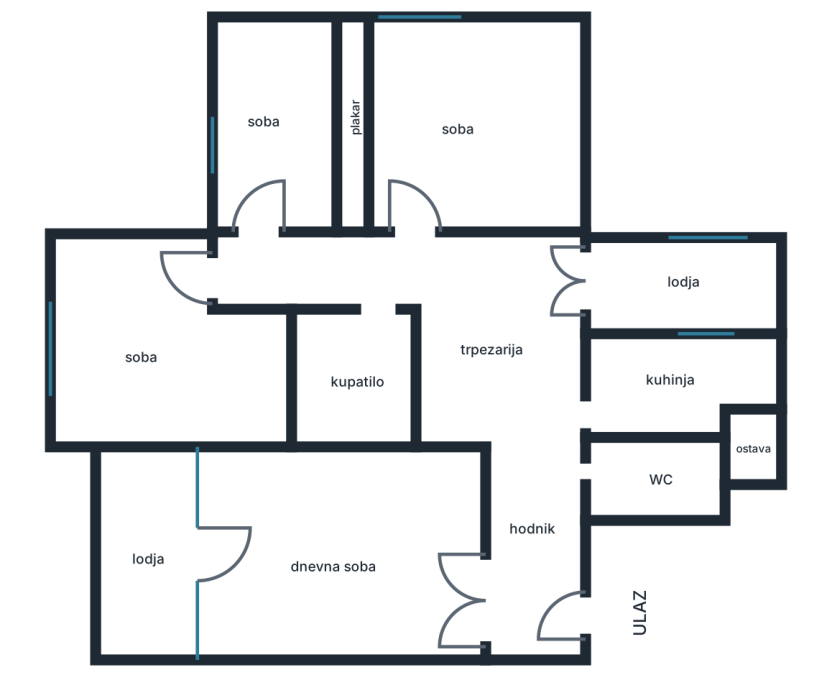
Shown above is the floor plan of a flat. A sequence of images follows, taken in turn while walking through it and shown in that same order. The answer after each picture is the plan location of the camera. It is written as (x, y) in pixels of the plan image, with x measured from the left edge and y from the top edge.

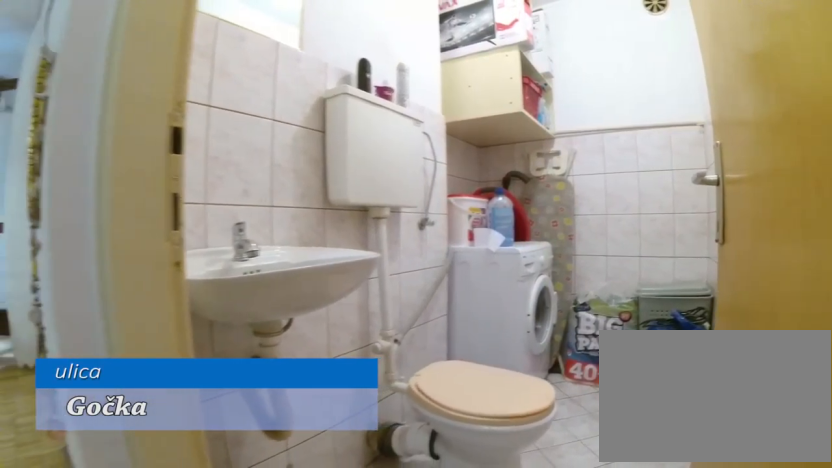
(541, 491)
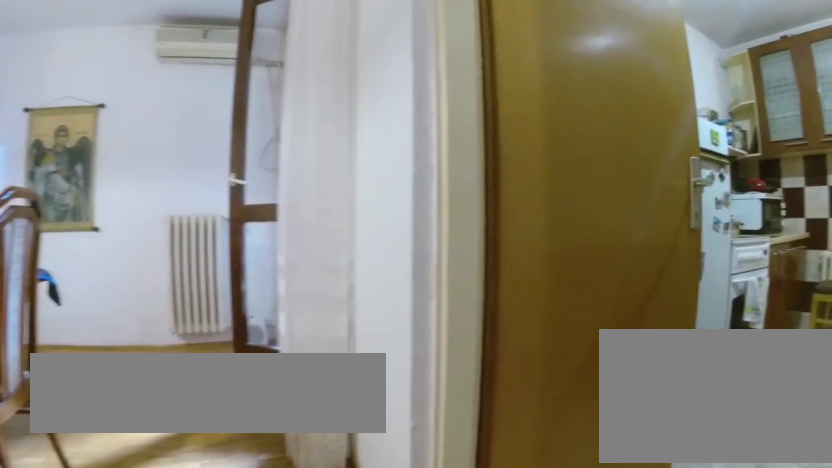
(531, 423)
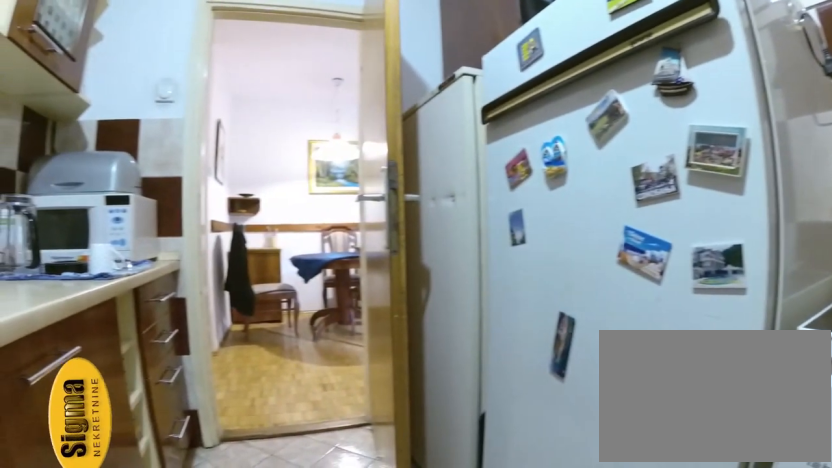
(746, 402)
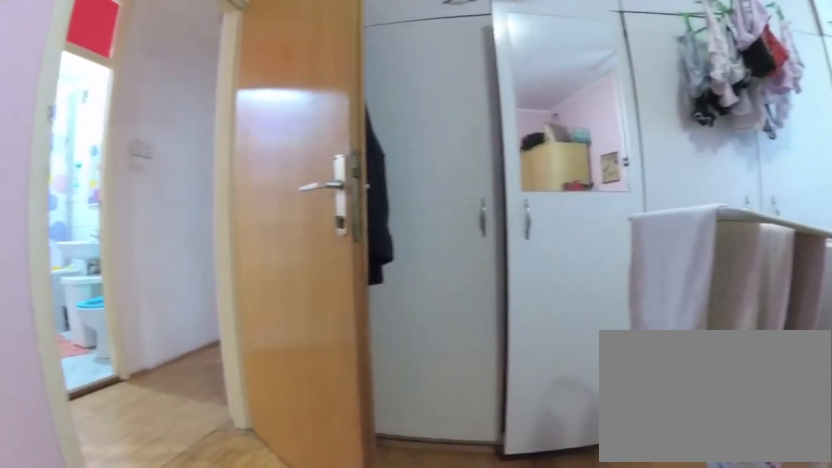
(482, 136)
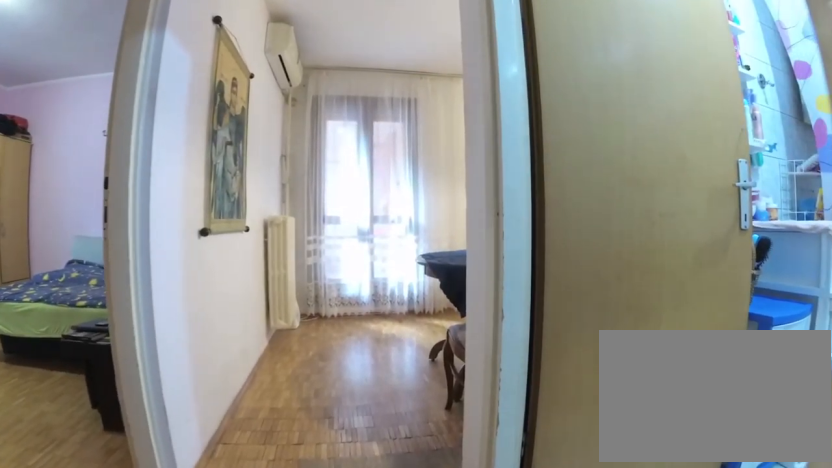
(264, 279)
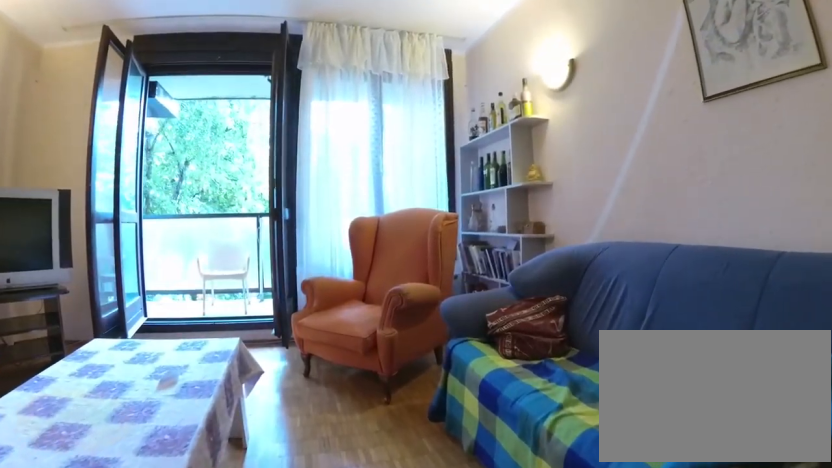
(409, 529)
